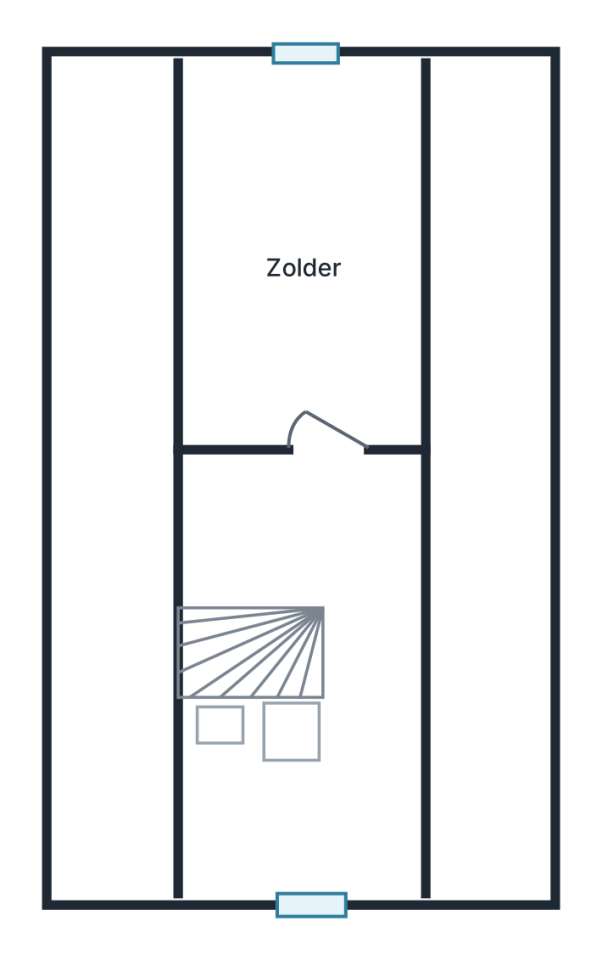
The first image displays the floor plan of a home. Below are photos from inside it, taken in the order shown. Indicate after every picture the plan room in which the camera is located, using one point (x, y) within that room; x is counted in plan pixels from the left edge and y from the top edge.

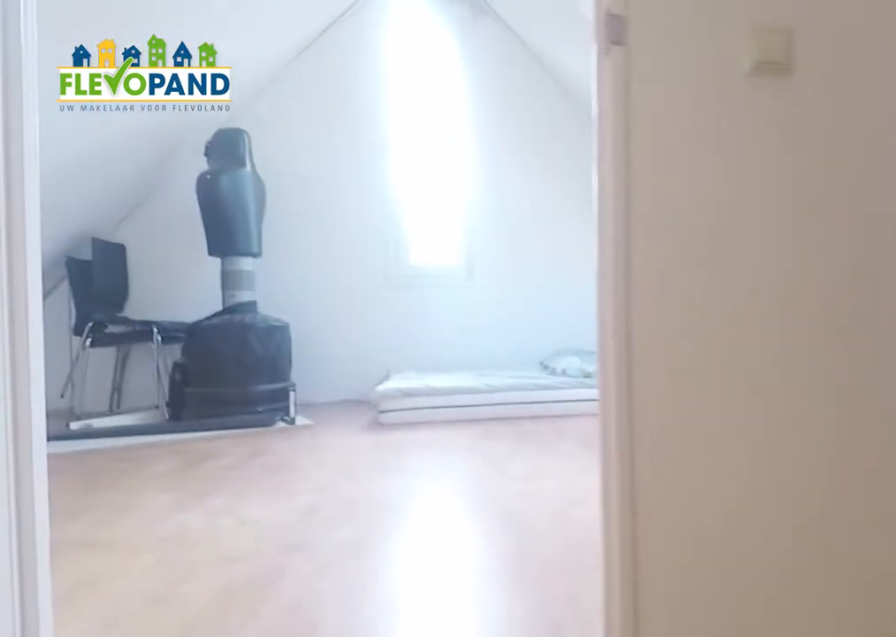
(308, 687)
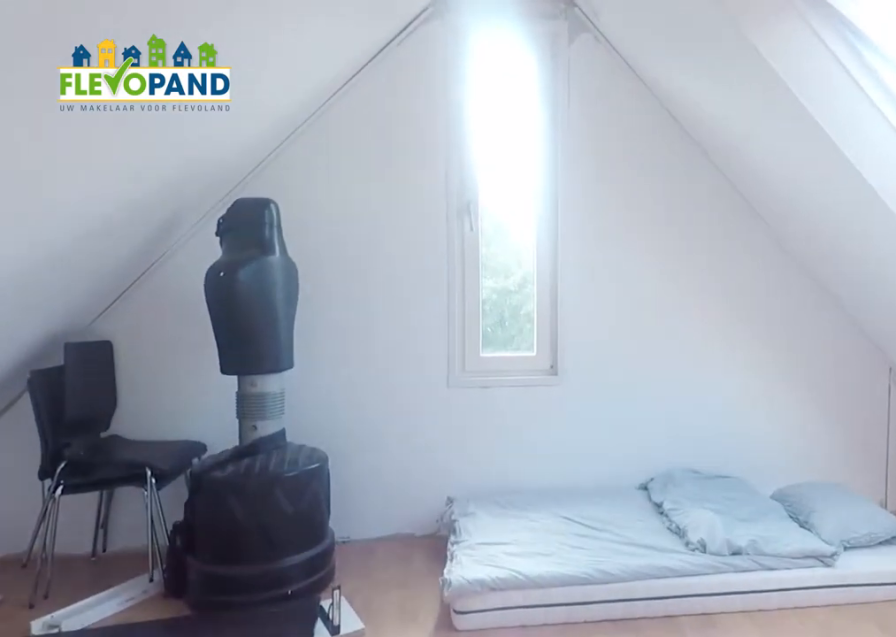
(303, 257)
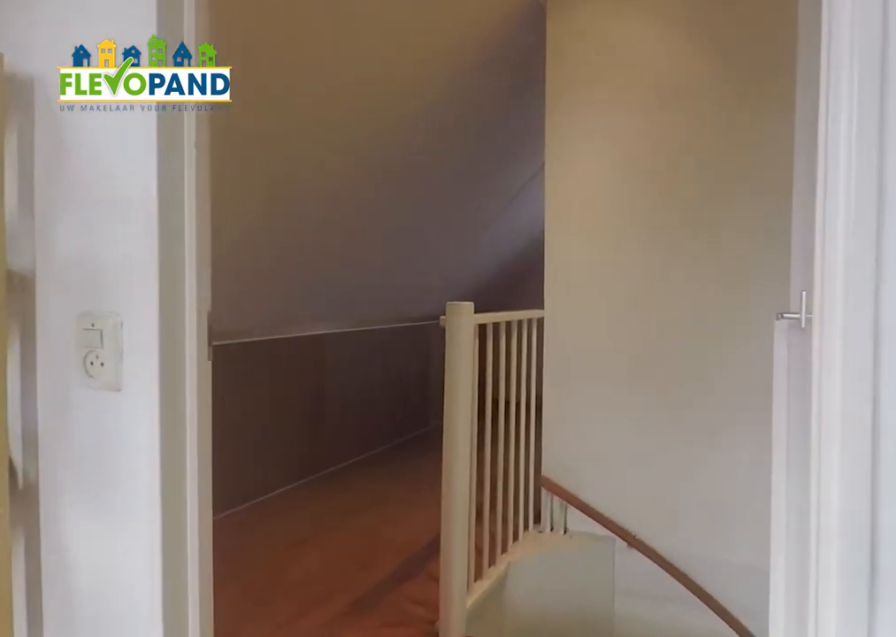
(303, 257)
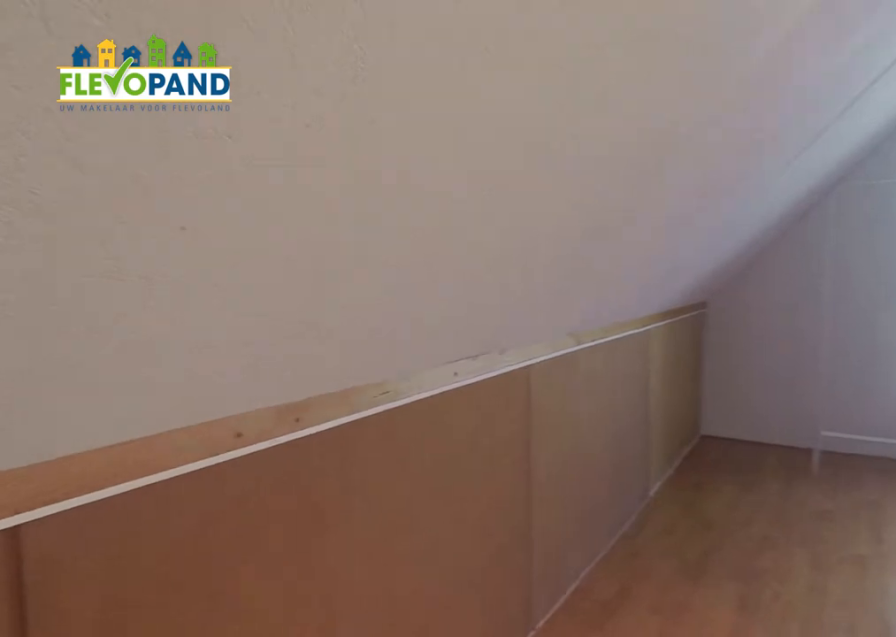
(311, 678)
